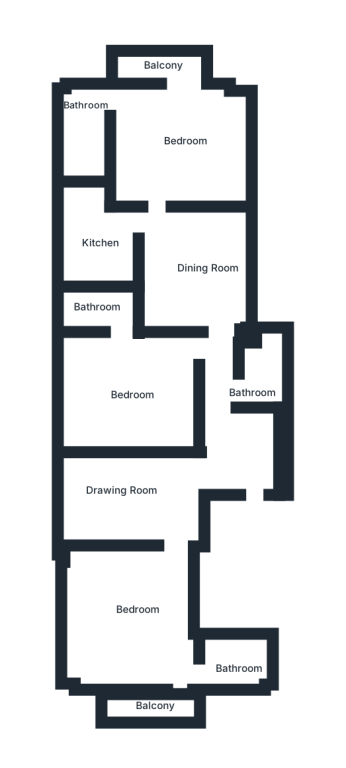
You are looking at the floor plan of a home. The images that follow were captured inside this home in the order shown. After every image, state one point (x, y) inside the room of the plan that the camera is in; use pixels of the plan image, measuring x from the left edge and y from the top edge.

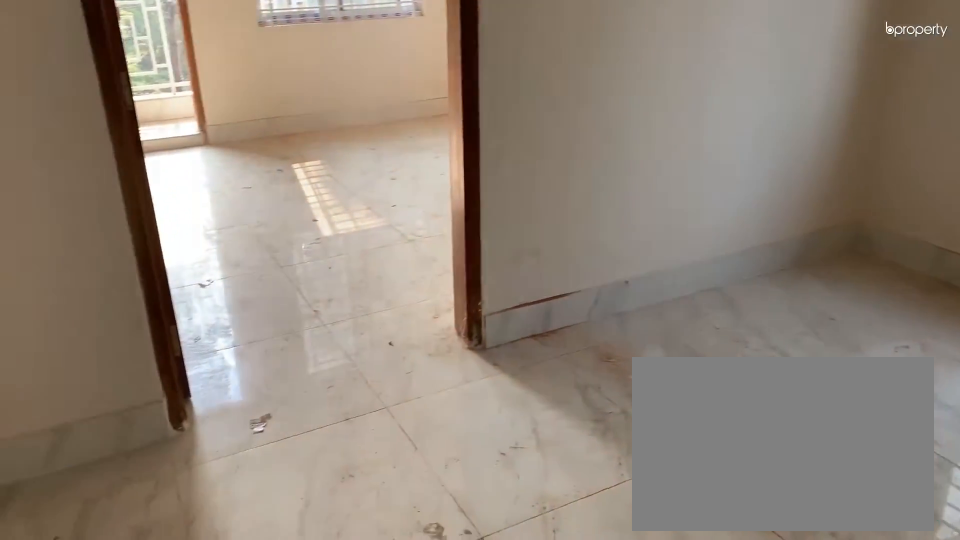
(135, 503)
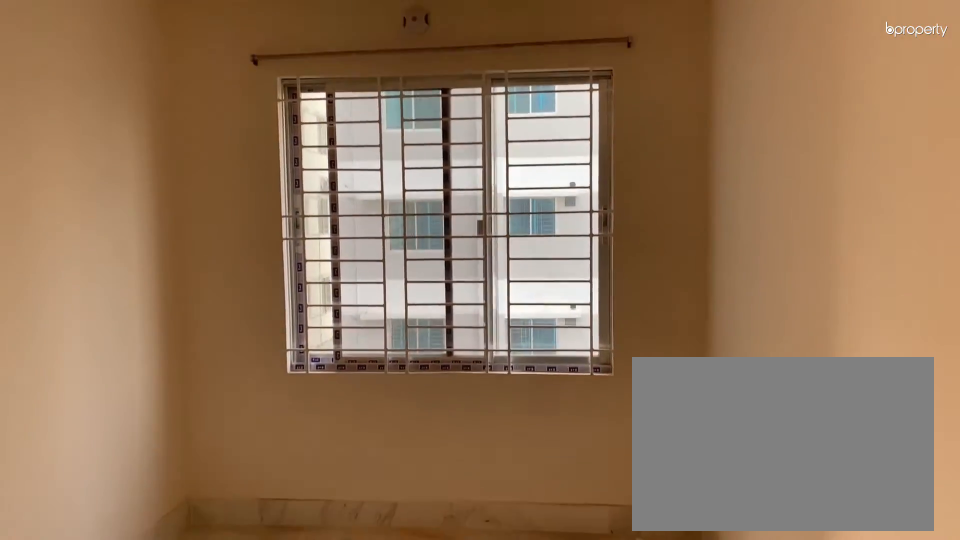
(135, 503)
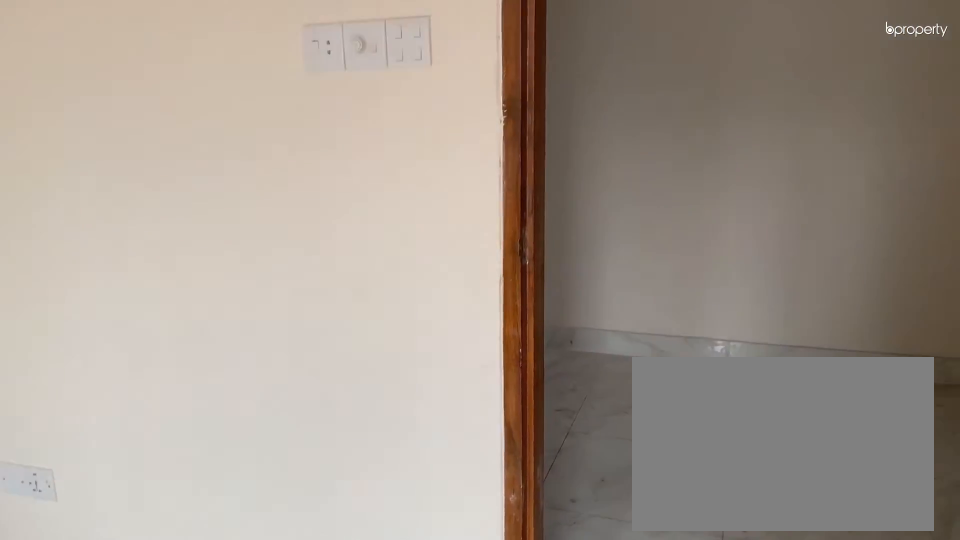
(141, 643)
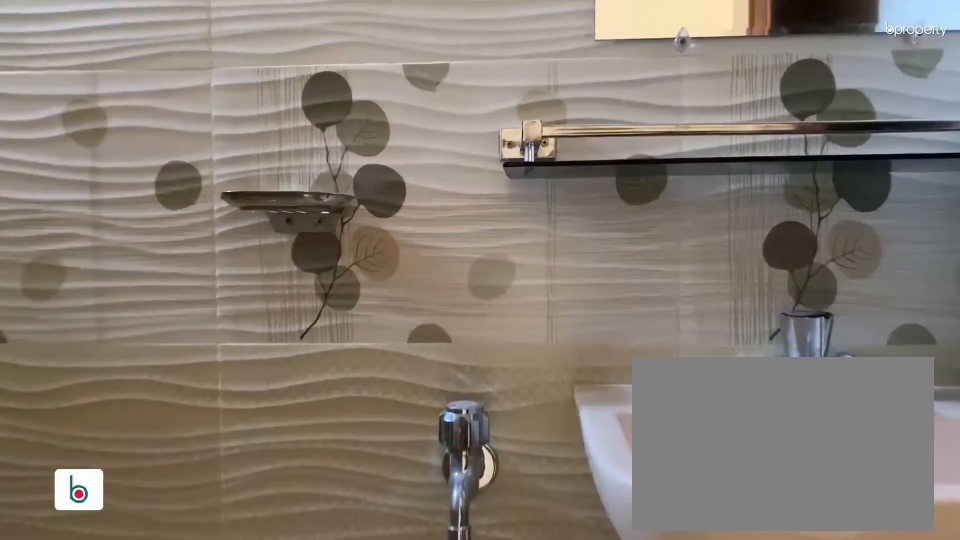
(266, 368)
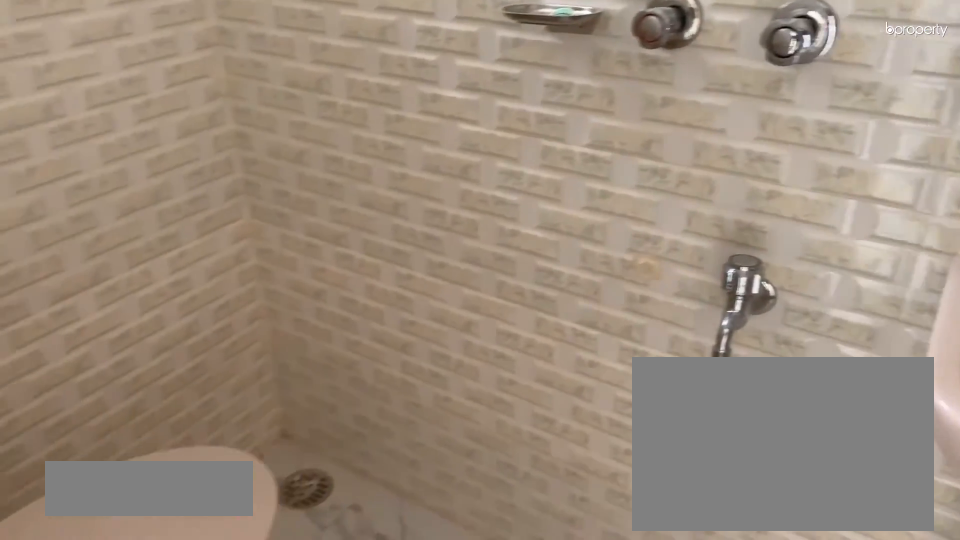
(107, 305)
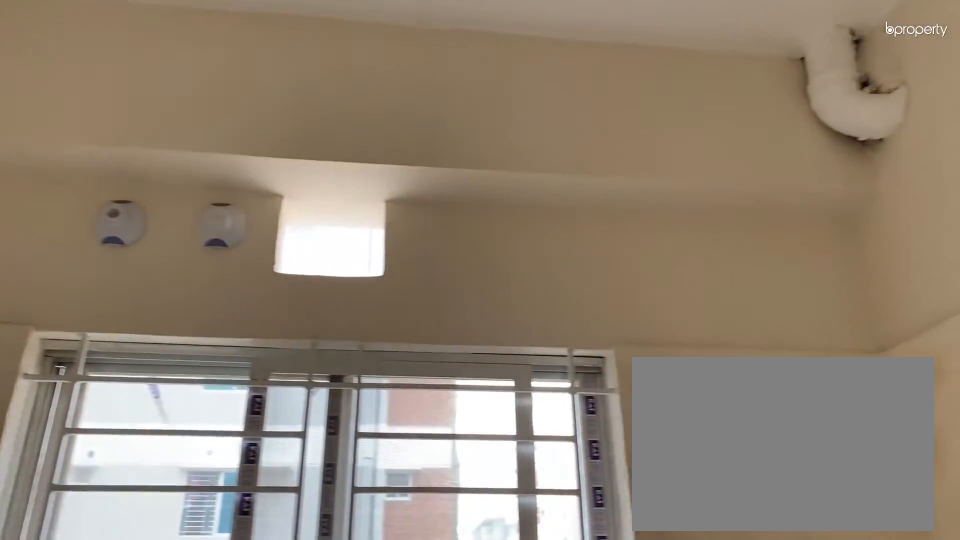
(105, 230)
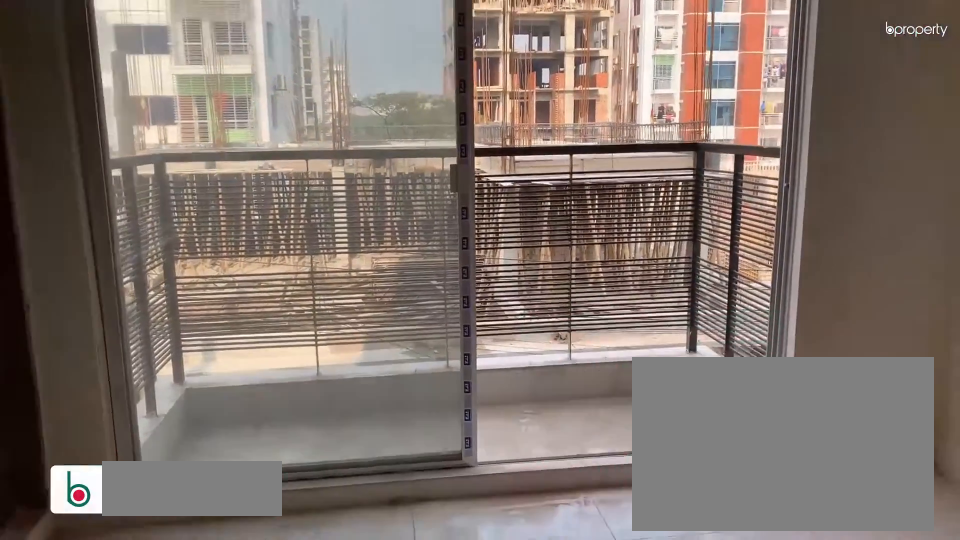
(161, 126)
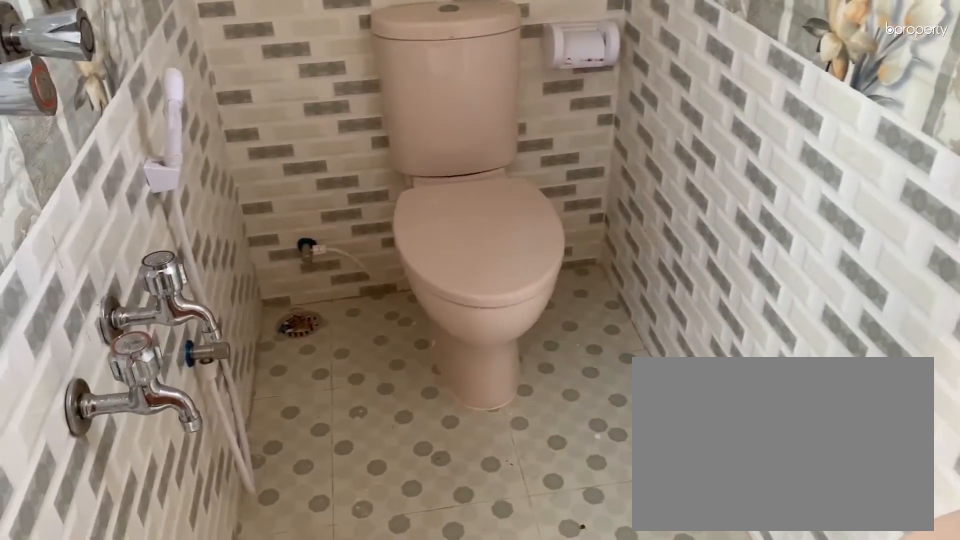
(79, 138)
